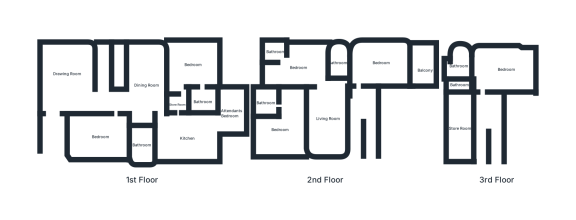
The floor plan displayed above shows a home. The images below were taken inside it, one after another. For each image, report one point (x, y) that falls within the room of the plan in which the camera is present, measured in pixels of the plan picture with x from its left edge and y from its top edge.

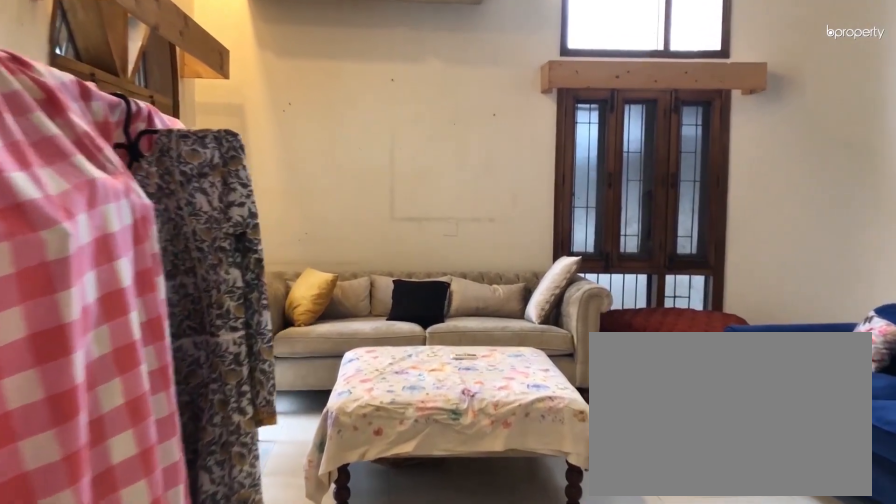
(60, 79)
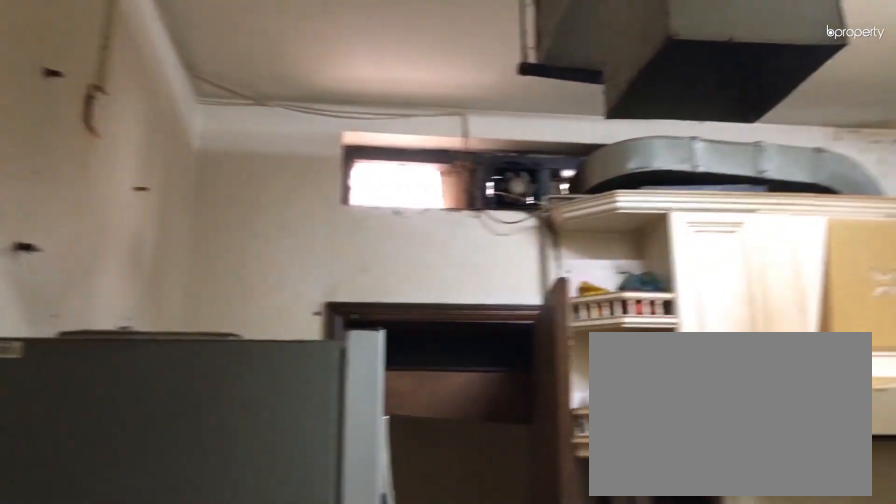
(186, 139)
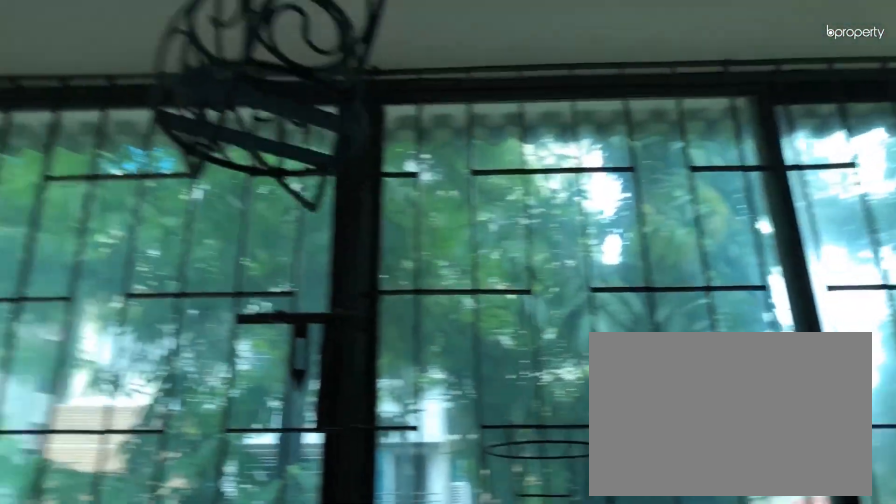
(424, 70)
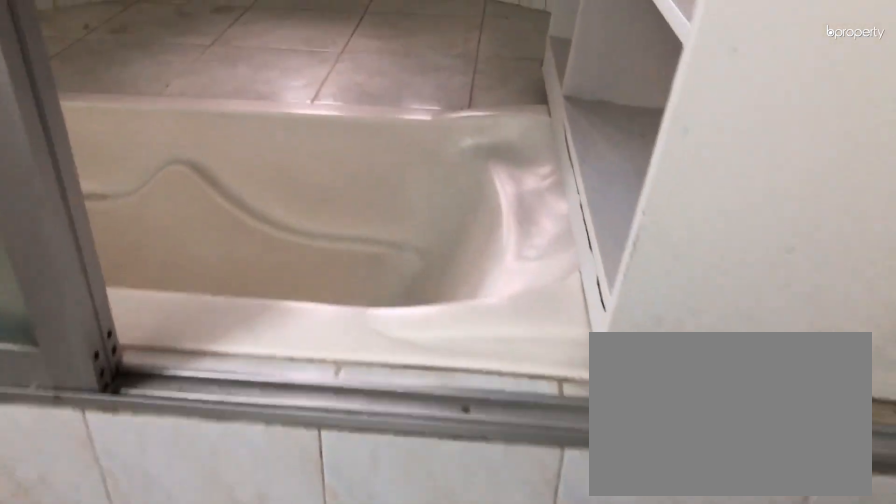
(336, 63)
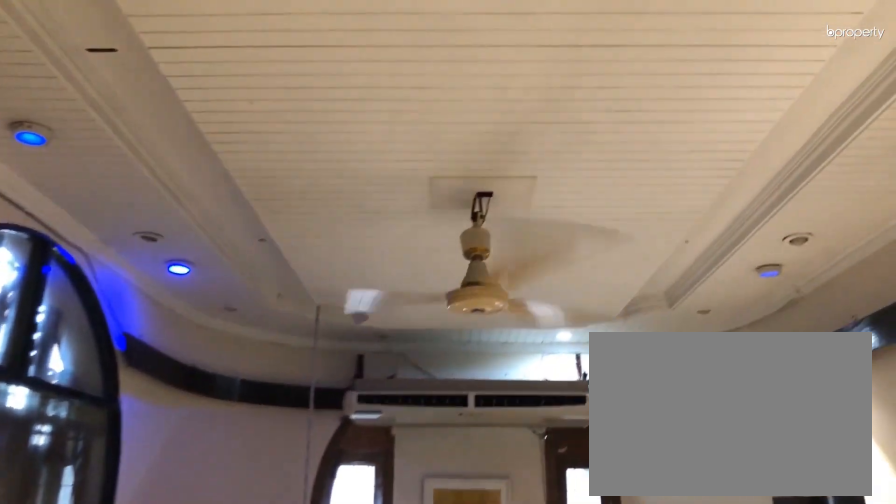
(326, 119)
